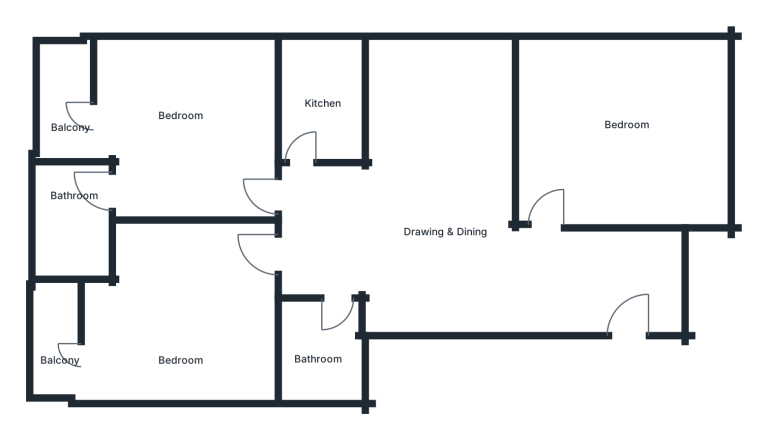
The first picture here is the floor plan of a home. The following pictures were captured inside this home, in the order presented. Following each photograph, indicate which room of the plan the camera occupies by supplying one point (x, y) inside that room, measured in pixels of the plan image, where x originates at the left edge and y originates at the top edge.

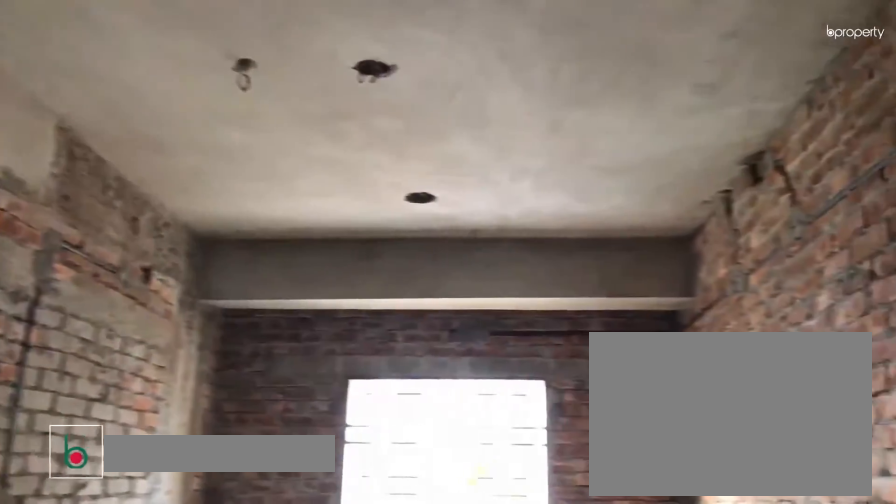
(444, 234)
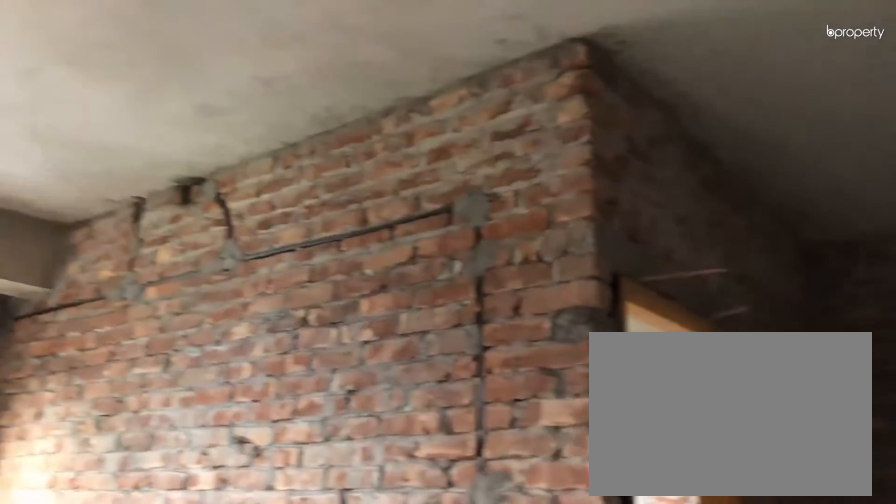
(444, 234)
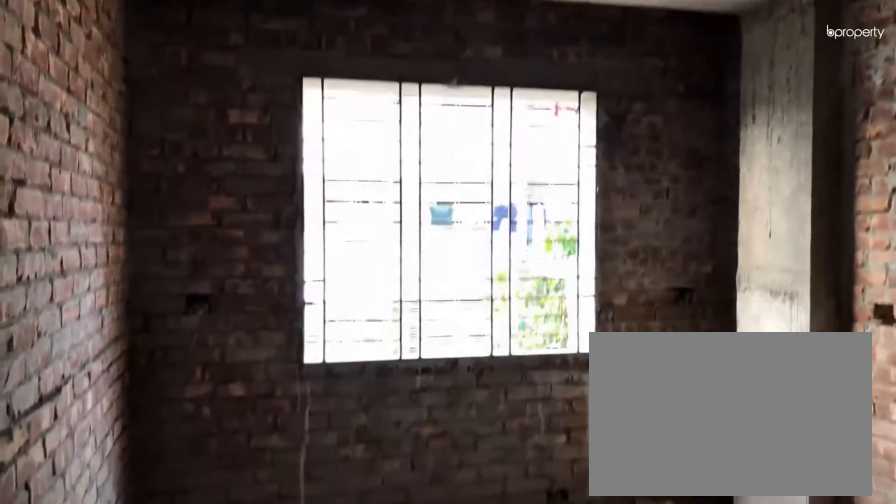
(598, 138)
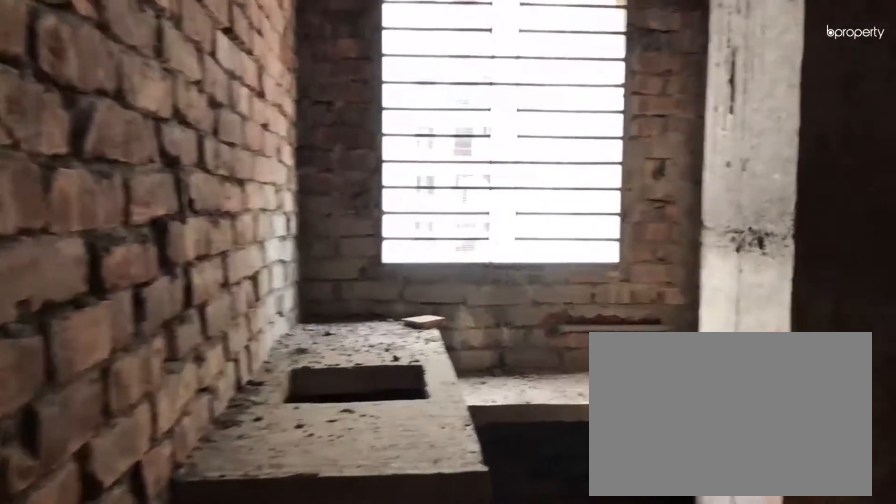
(325, 96)
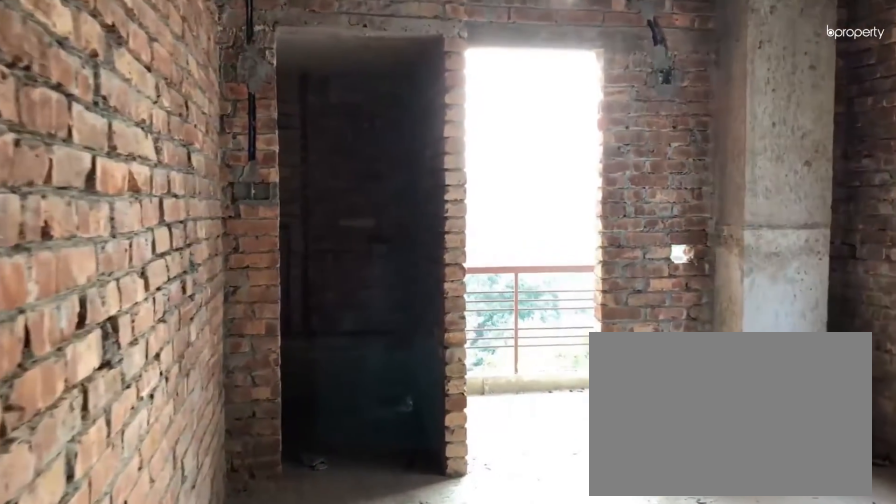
(187, 124)
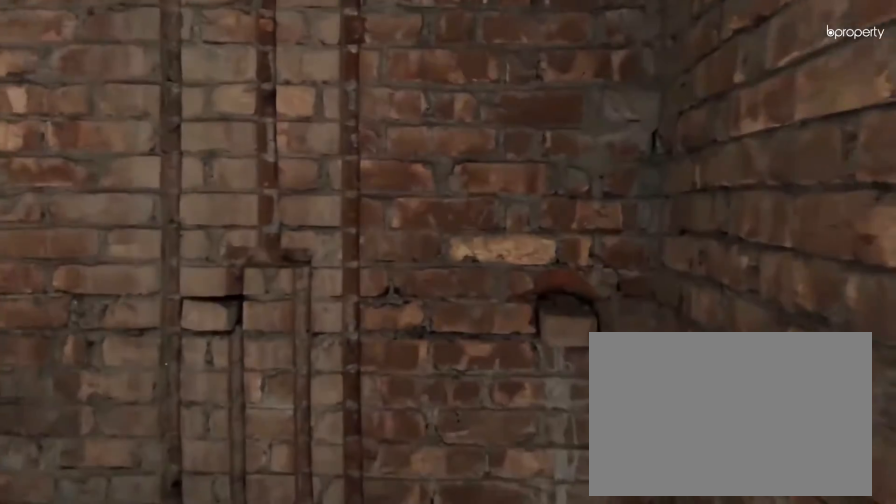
(72, 229)
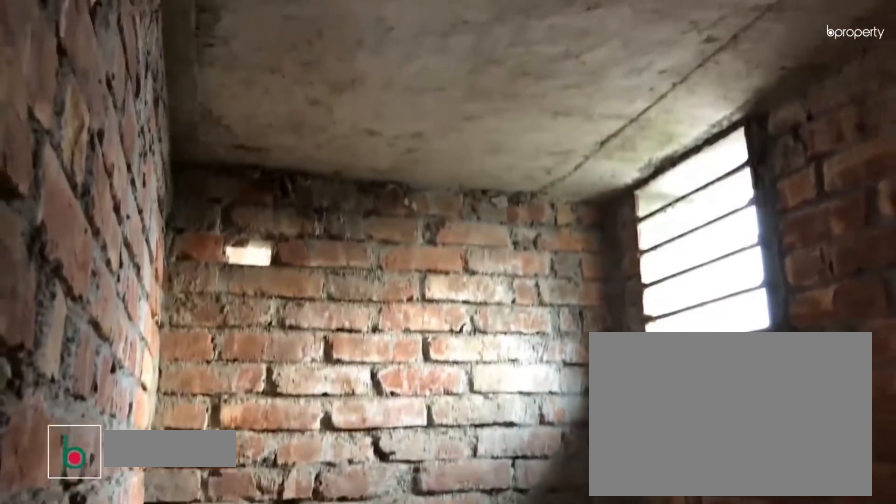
(72, 229)
